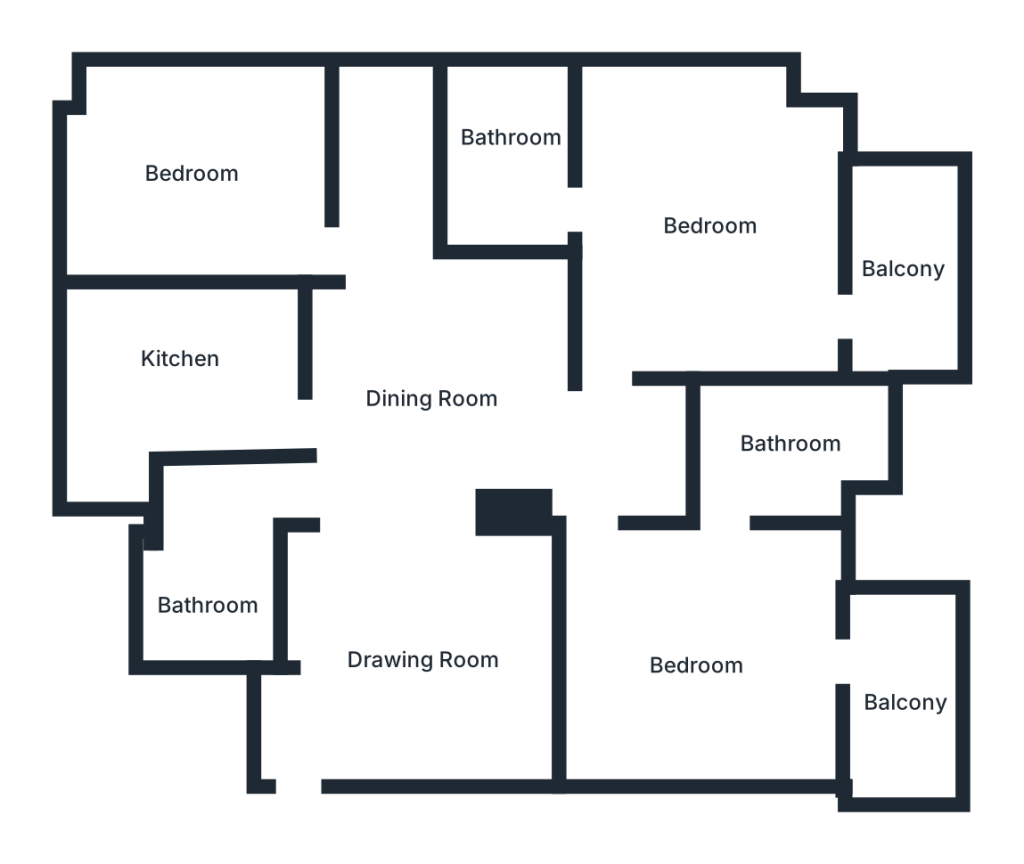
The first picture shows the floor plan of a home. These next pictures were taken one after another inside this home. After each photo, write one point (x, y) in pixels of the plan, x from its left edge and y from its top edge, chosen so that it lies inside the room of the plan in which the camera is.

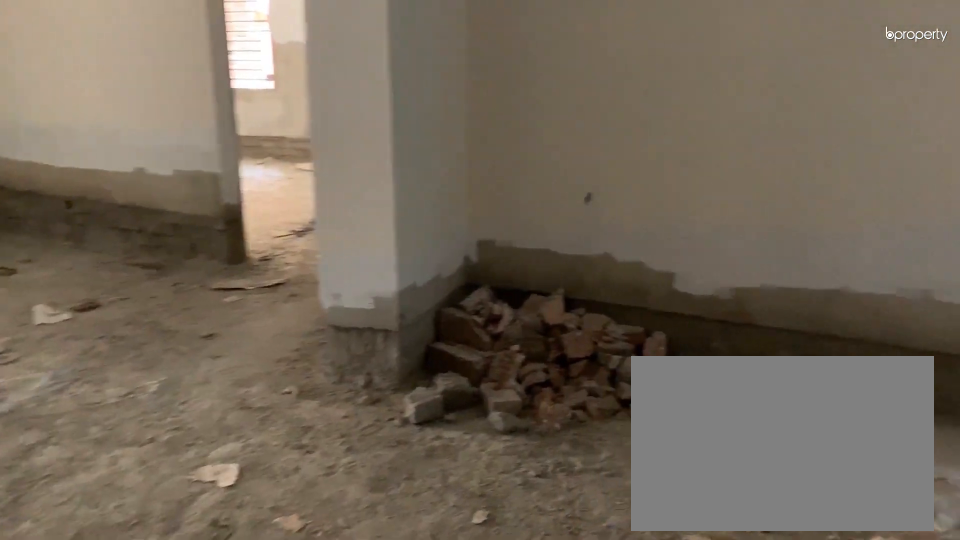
(401, 668)
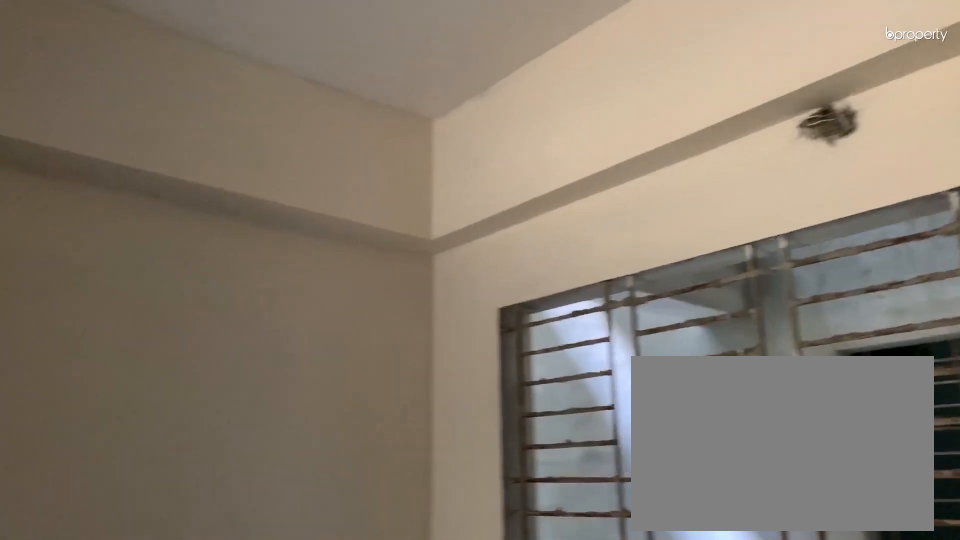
(416, 646)
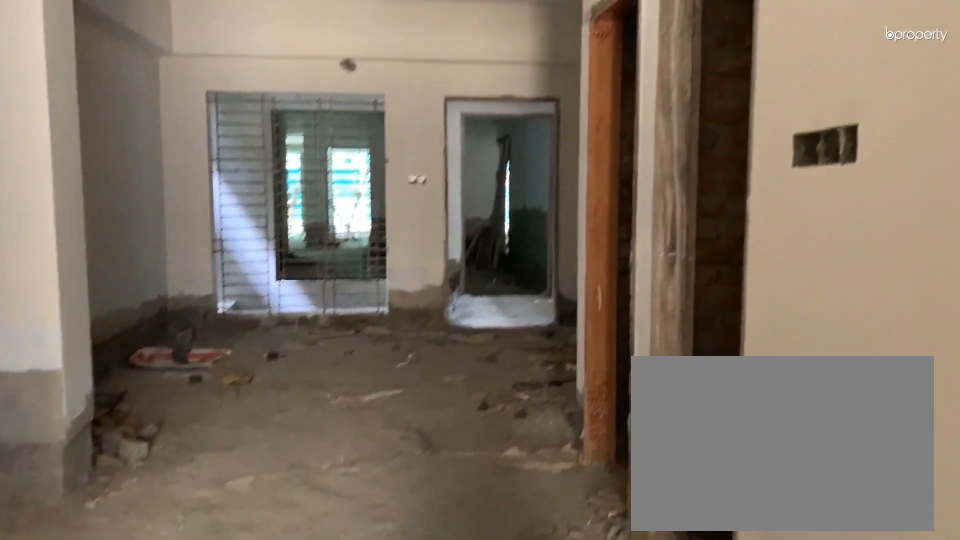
(442, 382)
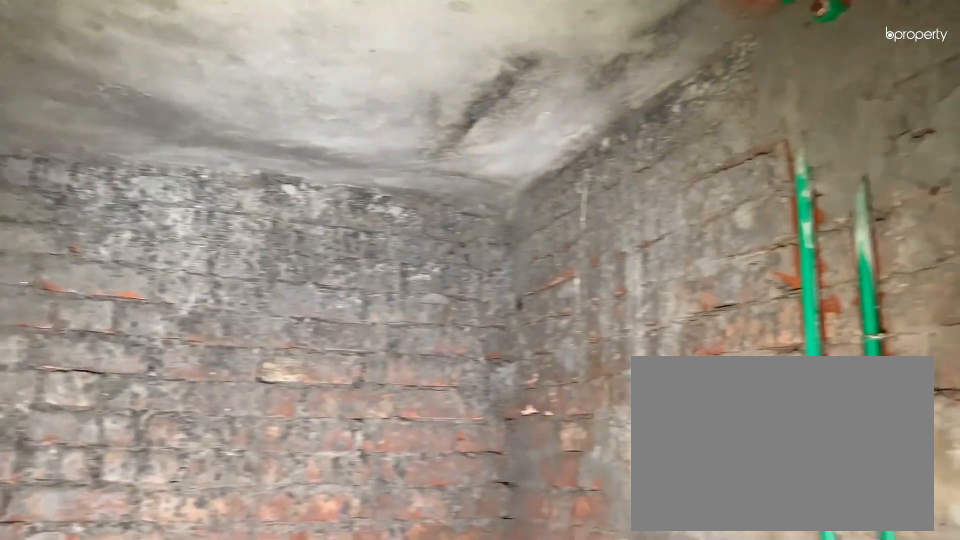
(206, 582)
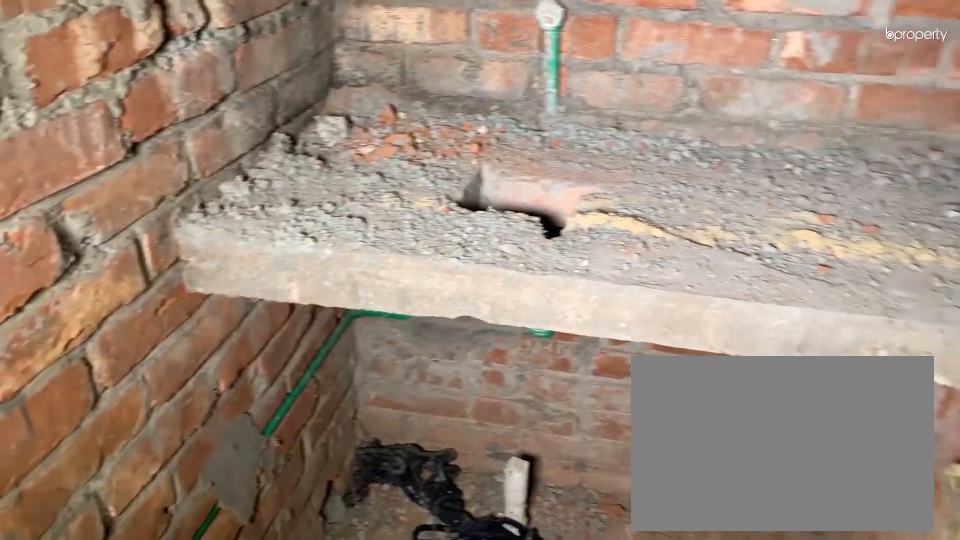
(159, 372)
